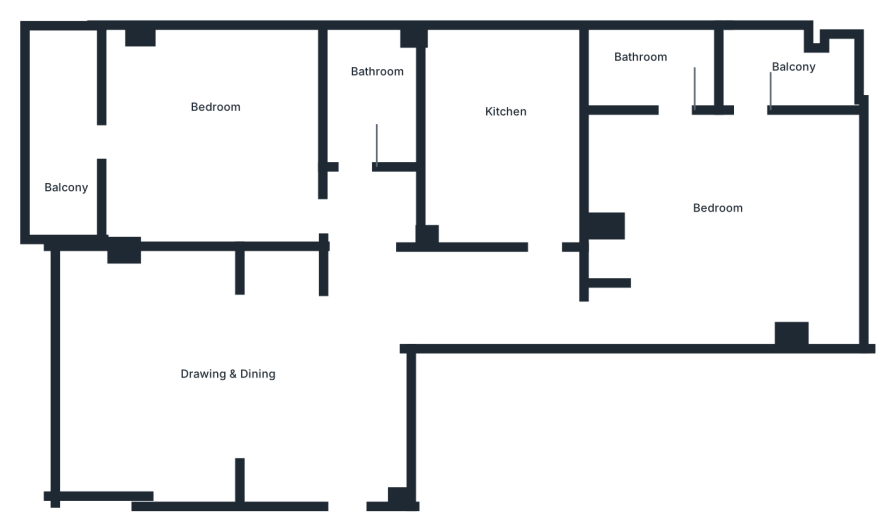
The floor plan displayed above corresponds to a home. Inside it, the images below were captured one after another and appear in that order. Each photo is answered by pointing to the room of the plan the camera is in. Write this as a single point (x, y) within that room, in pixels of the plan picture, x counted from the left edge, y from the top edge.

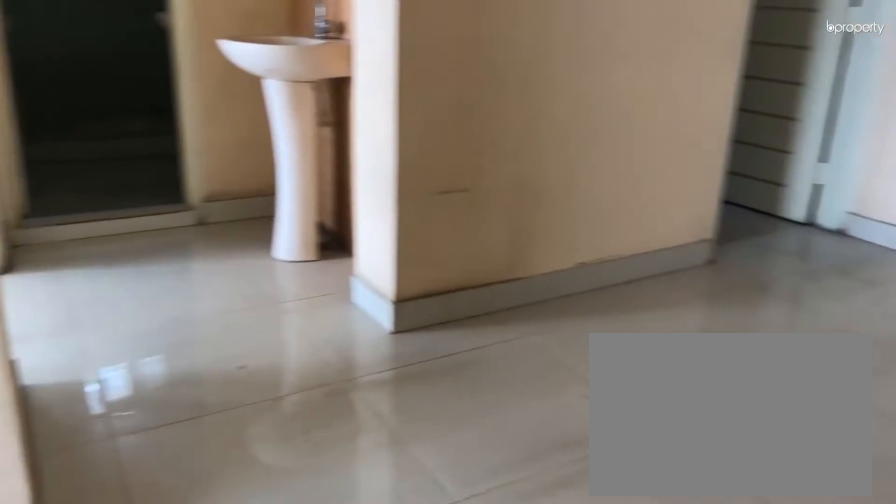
(203, 381)
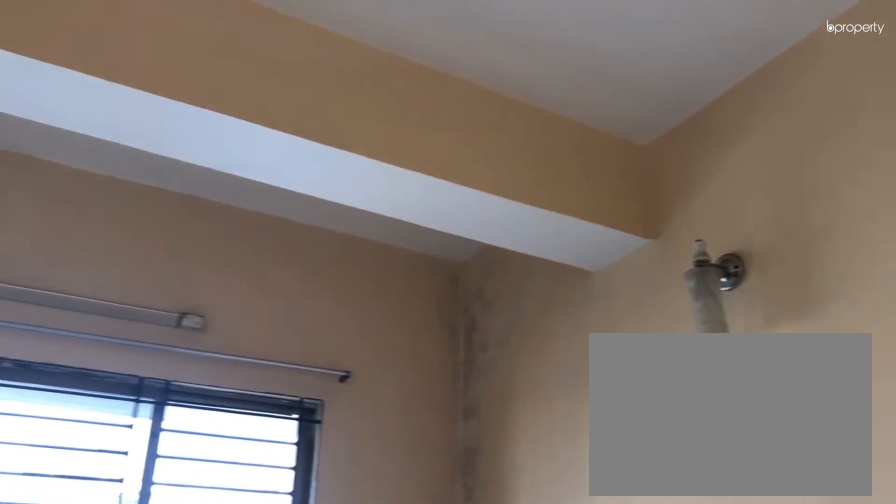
(217, 381)
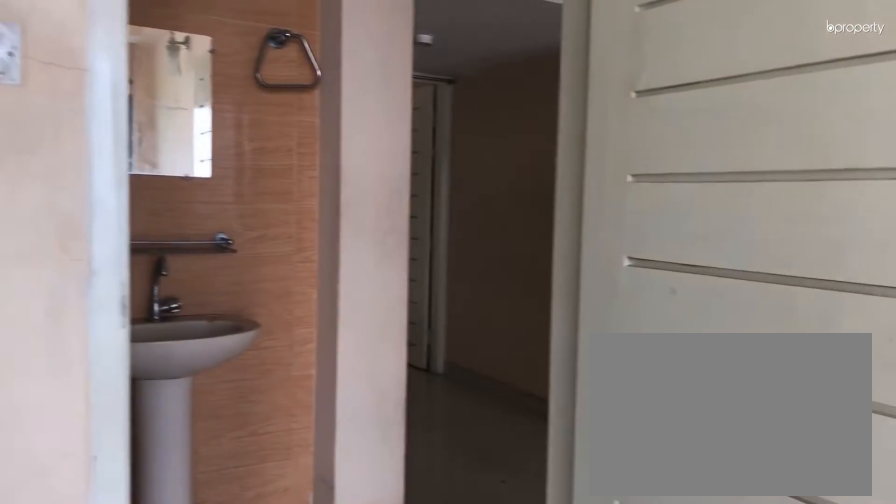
(214, 129)
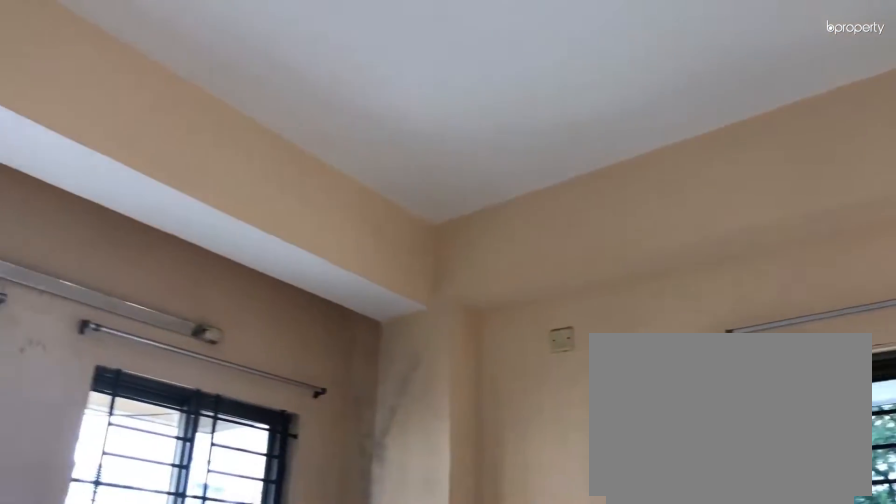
(214, 129)
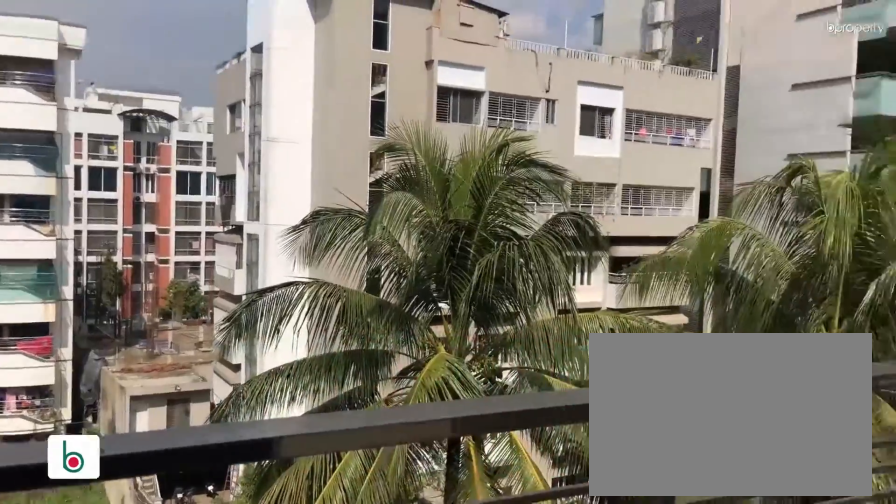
(73, 141)
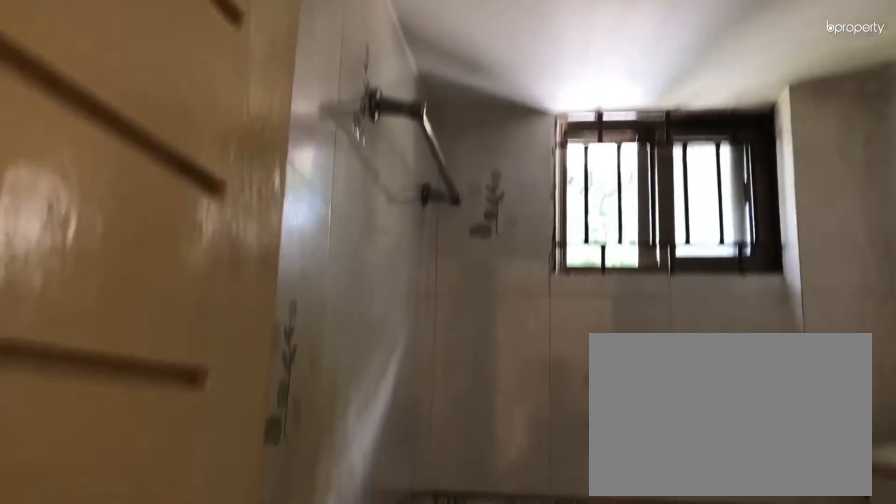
(368, 110)
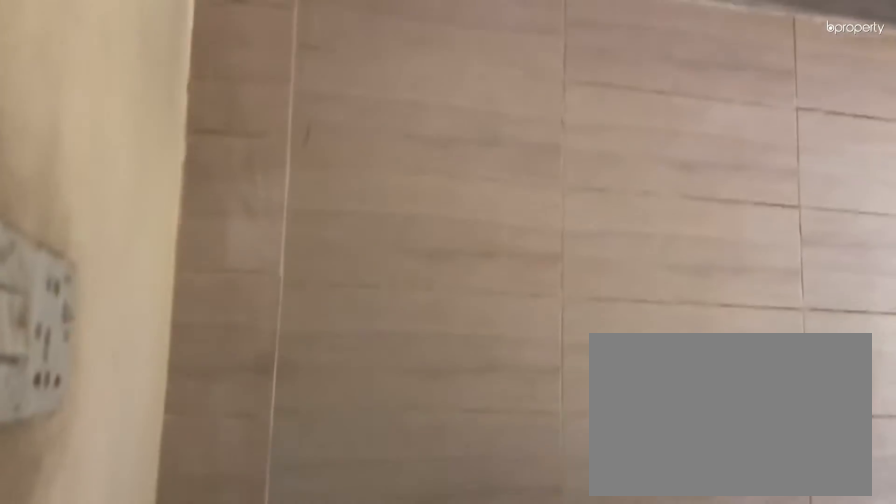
(509, 131)
